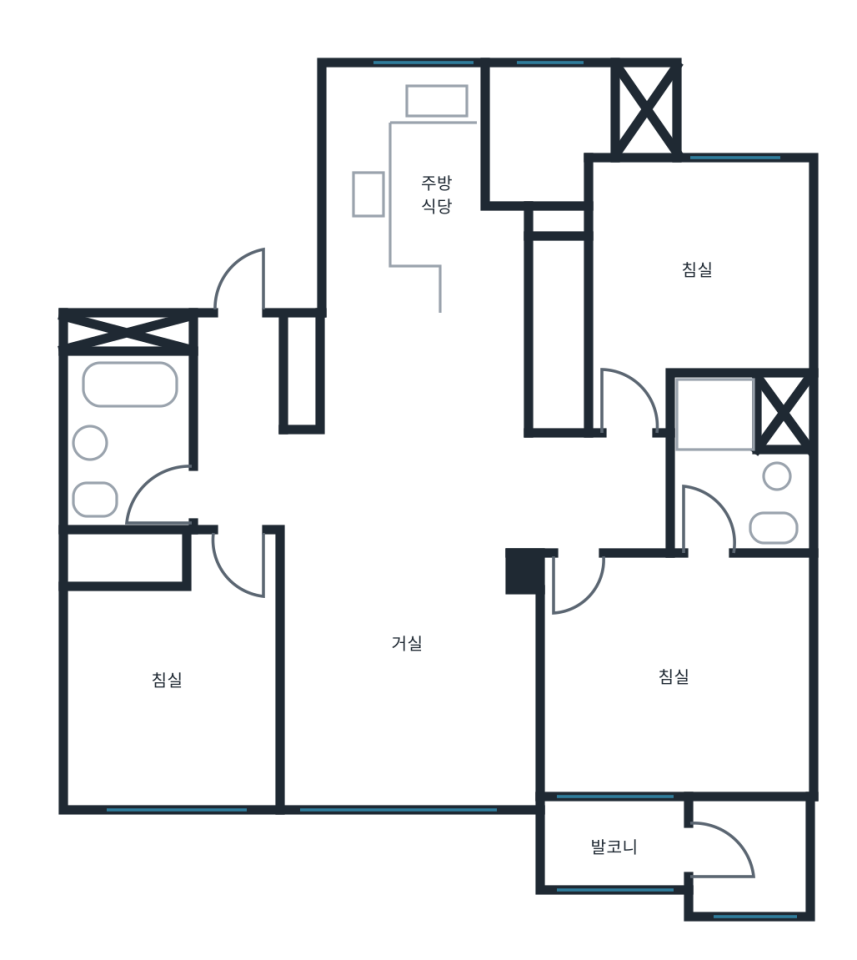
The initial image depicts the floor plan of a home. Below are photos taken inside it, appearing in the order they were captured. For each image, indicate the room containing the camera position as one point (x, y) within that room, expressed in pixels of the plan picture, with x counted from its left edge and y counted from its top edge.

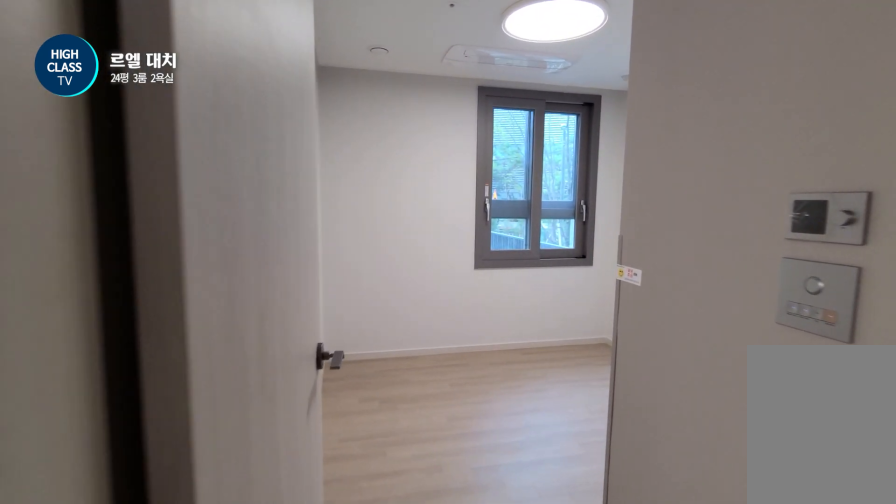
(603, 496)
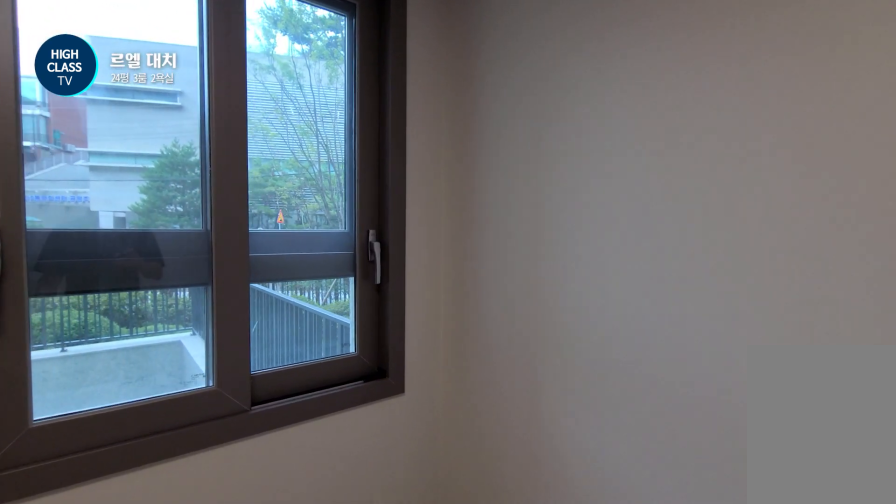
(689, 278)
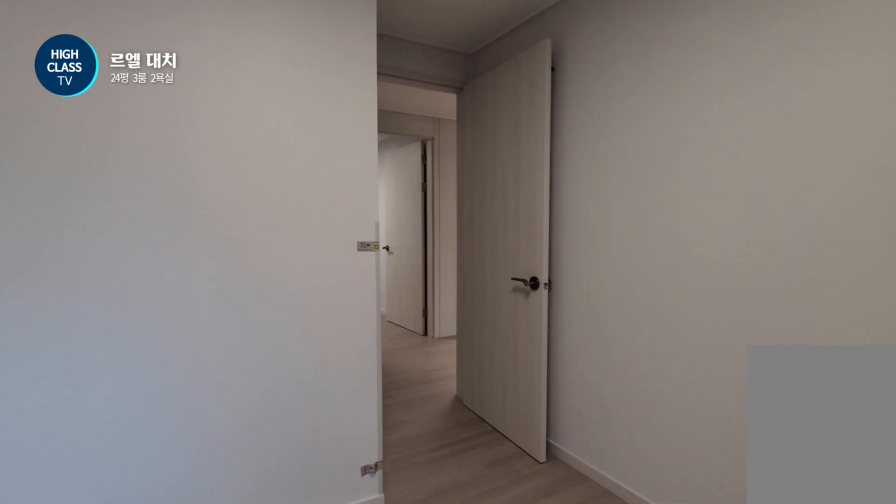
(689, 278)
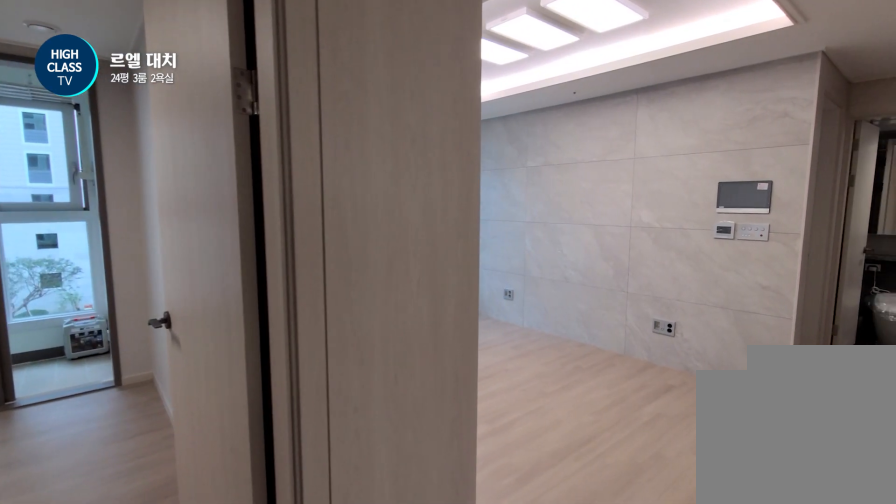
(604, 494)
